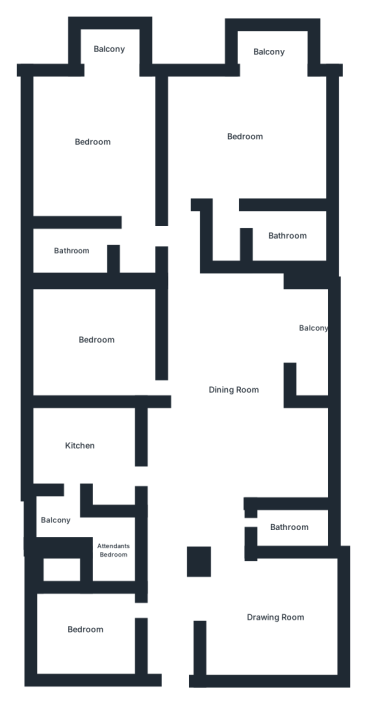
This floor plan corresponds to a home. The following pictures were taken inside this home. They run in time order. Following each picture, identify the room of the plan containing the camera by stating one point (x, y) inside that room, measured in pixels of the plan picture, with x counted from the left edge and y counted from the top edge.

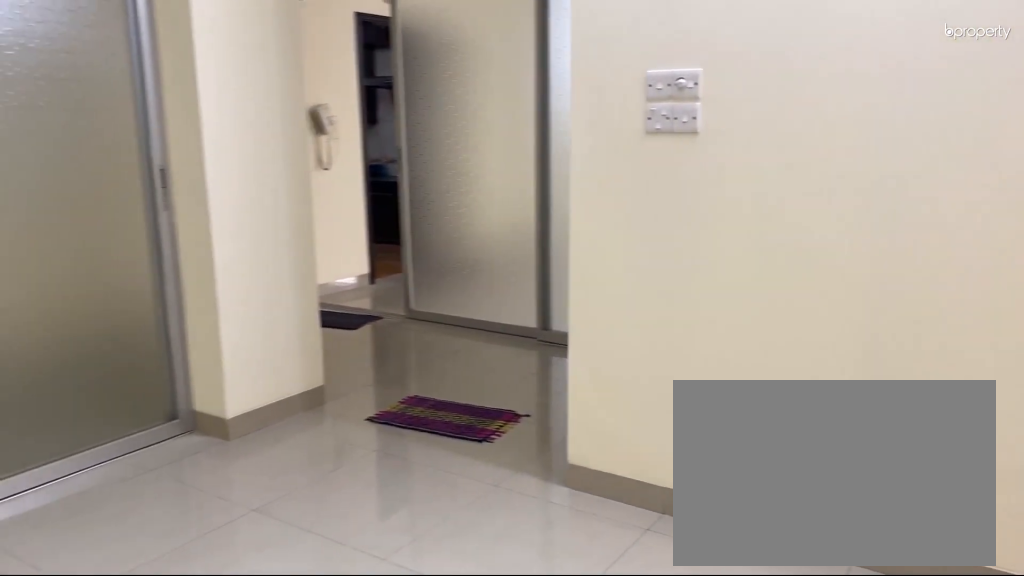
(273, 615)
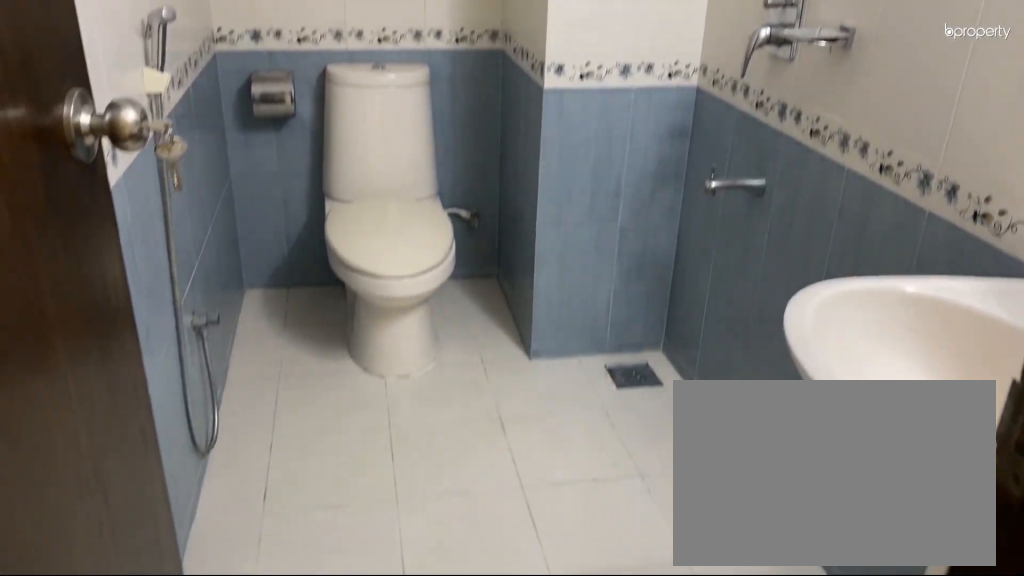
(288, 526)
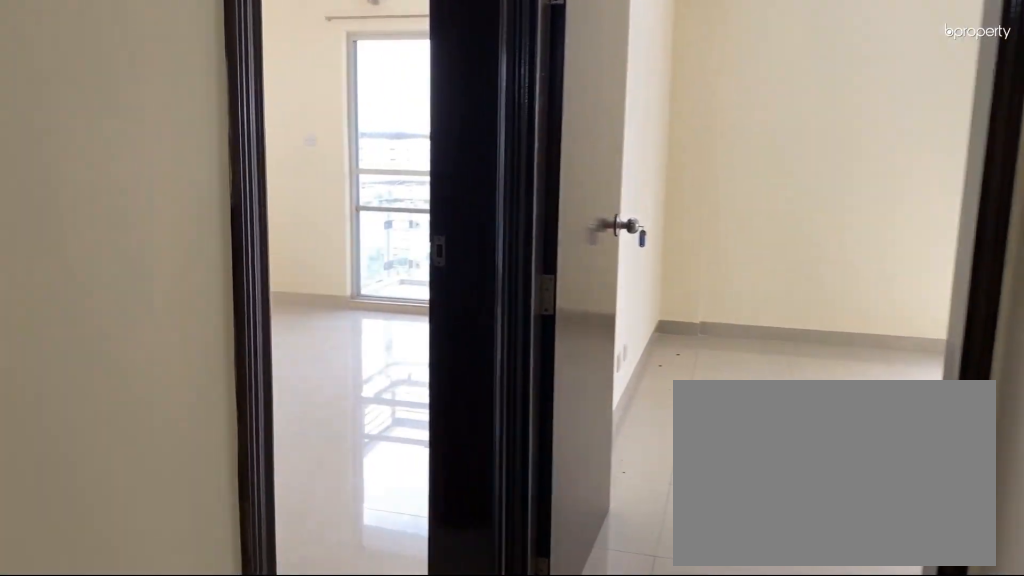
(92, 146)
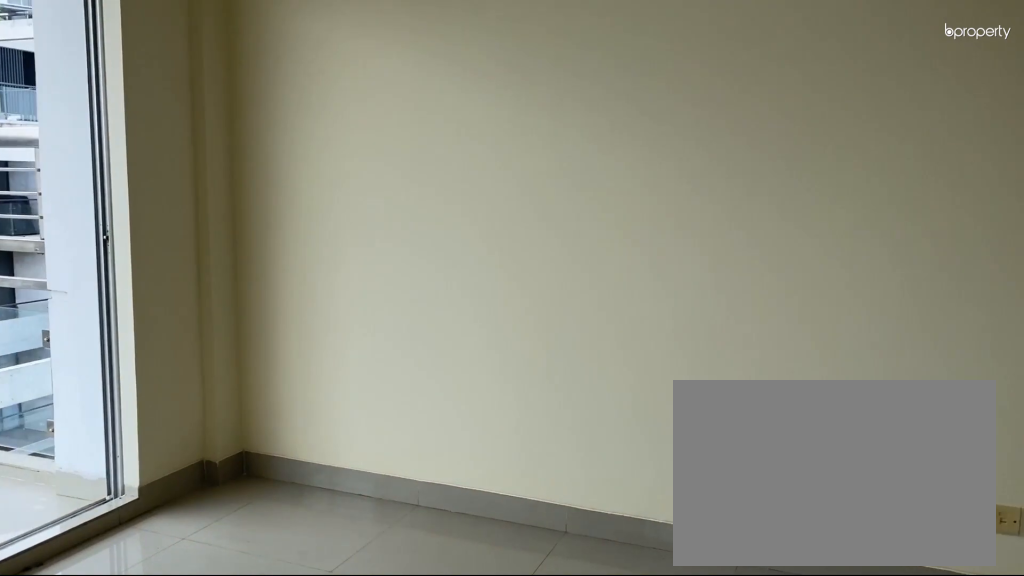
(92, 146)
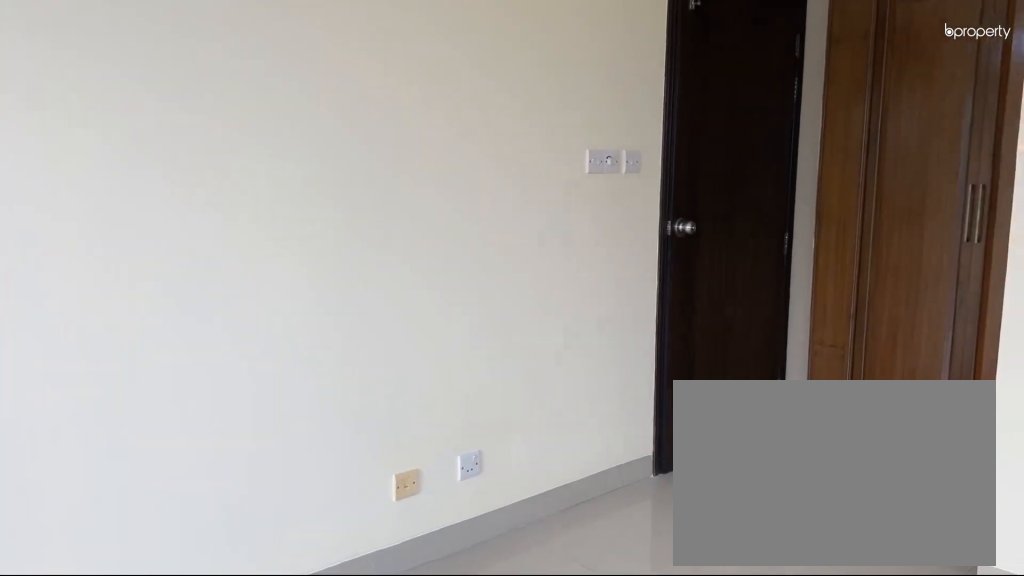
(92, 146)
